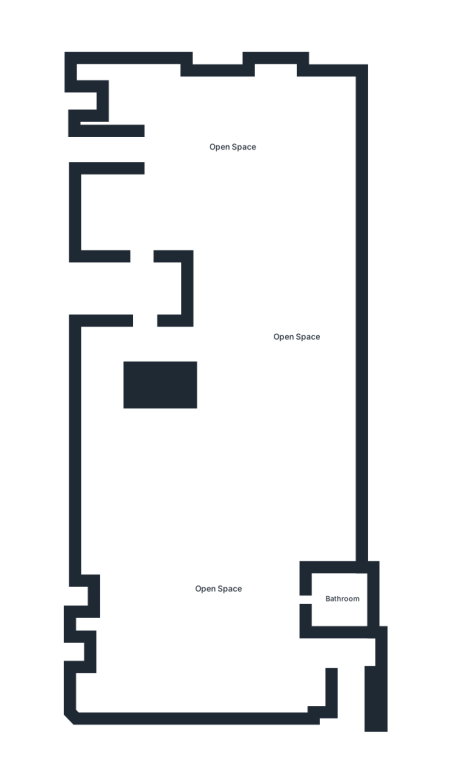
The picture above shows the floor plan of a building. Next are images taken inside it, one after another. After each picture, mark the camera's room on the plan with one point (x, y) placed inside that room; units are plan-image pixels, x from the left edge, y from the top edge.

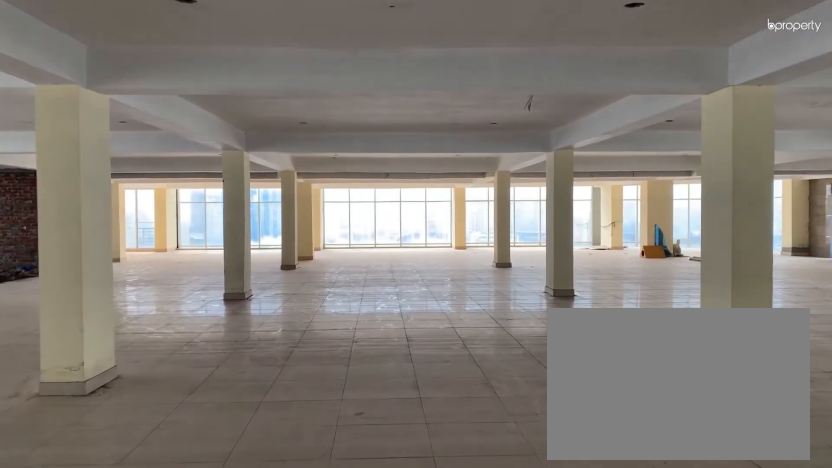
(295, 337)
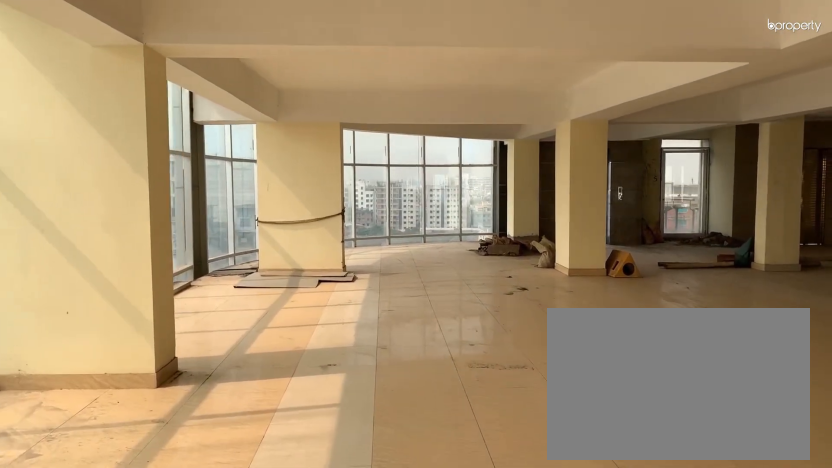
(217, 589)
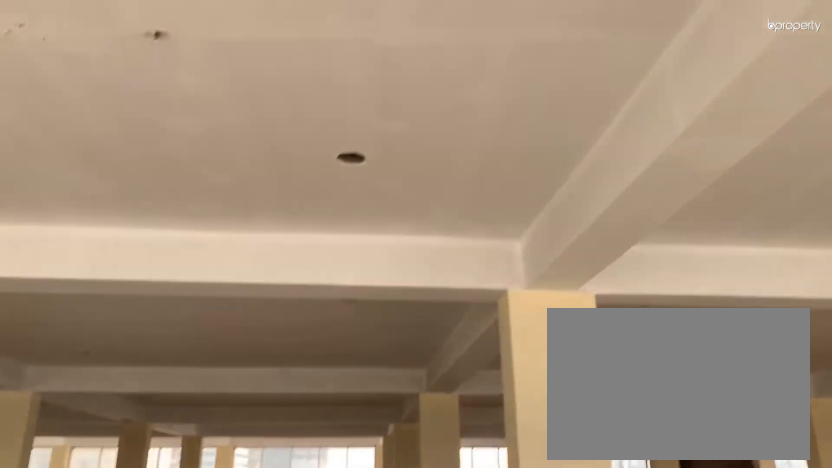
(217, 589)
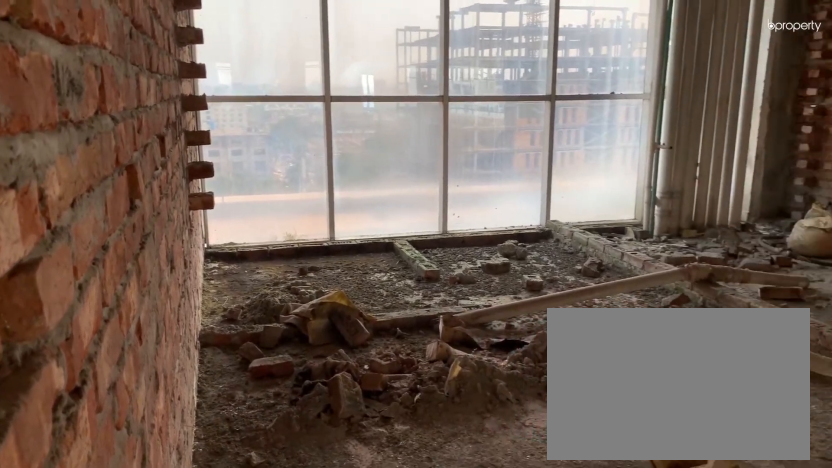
(342, 598)
